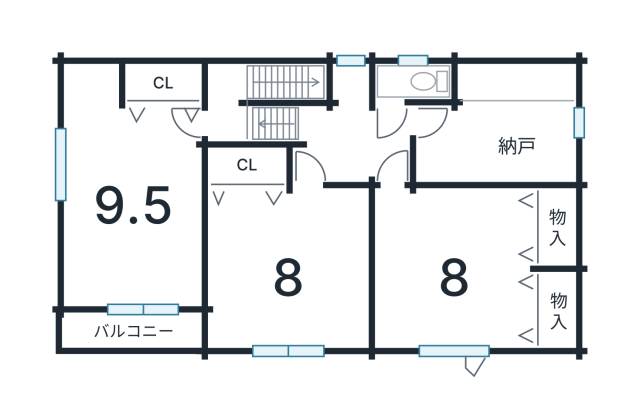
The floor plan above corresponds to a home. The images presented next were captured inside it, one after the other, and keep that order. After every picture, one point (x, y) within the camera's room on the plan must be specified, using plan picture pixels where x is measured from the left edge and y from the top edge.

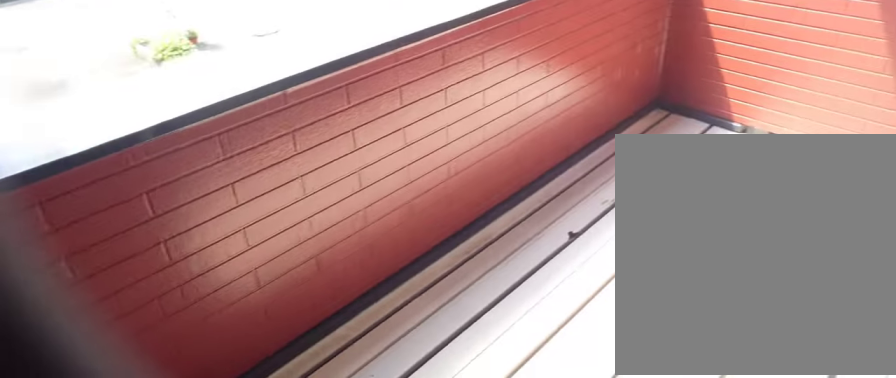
(126, 325)
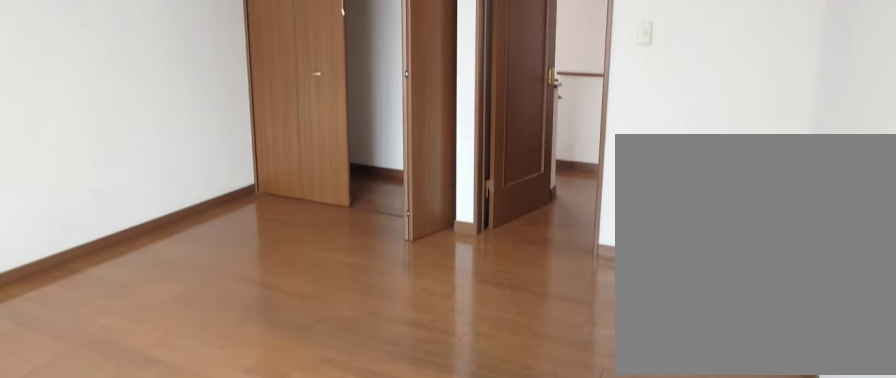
(286, 267)
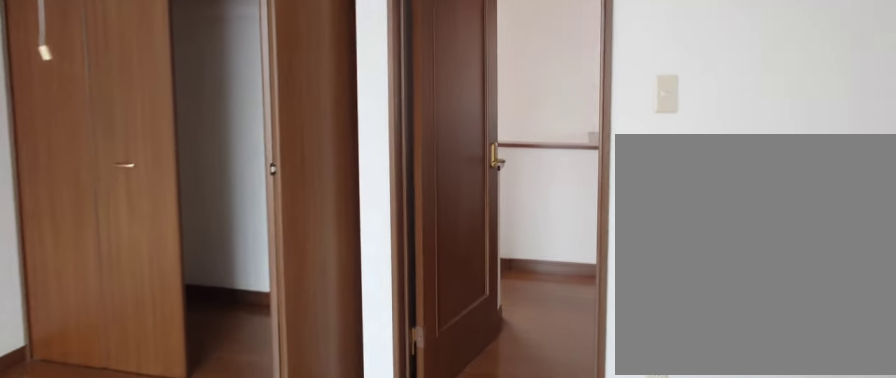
(286, 267)
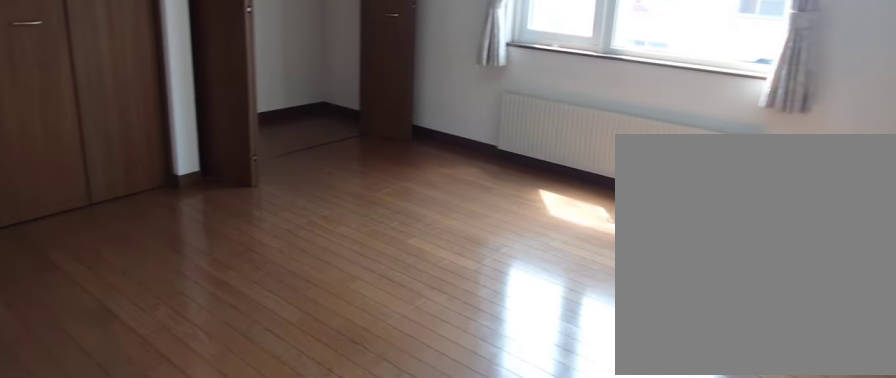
(454, 273)
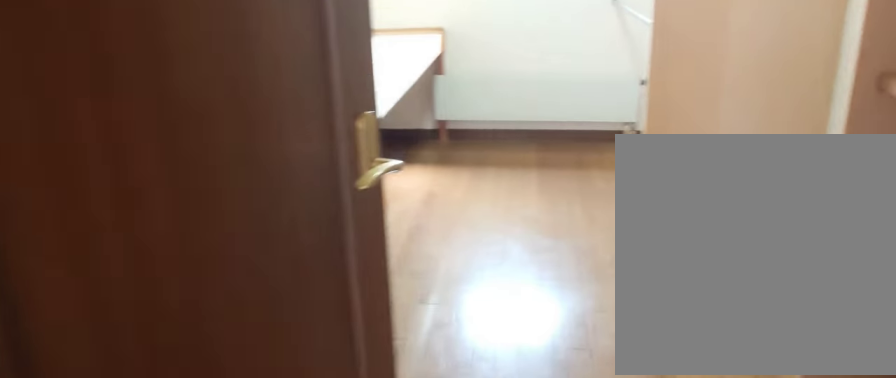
(491, 132)
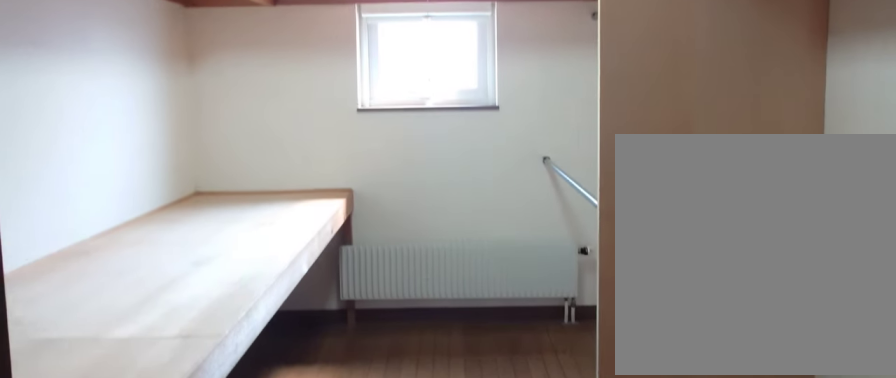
(491, 132)
